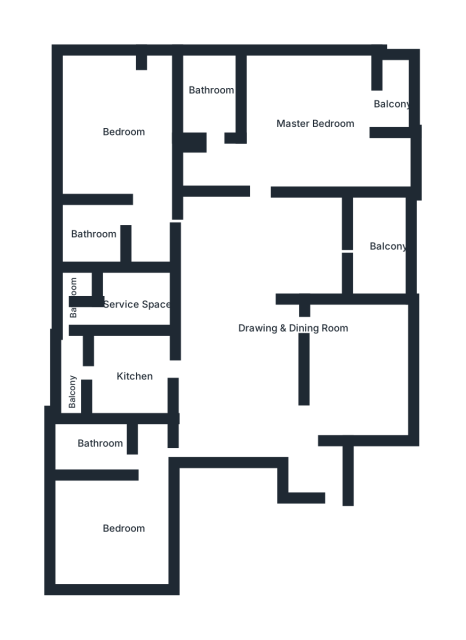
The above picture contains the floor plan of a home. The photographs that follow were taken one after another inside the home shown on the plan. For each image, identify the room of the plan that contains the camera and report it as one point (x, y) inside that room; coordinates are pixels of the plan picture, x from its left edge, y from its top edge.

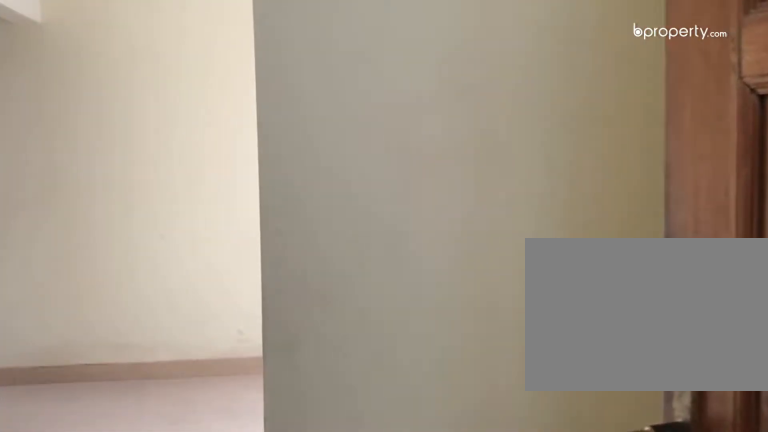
(278, 420)
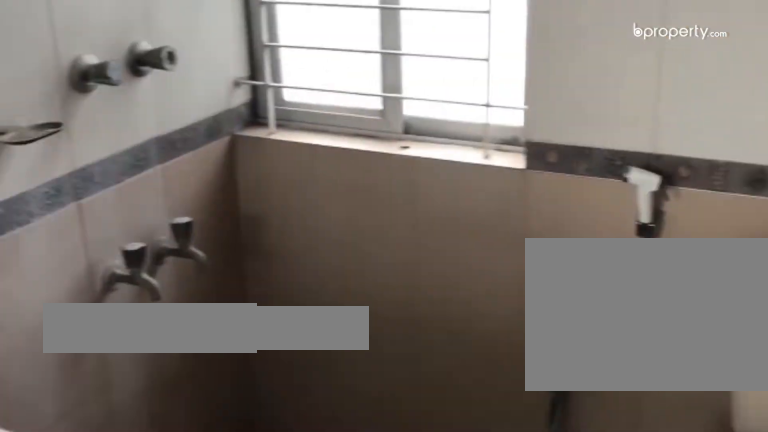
(94, 230)
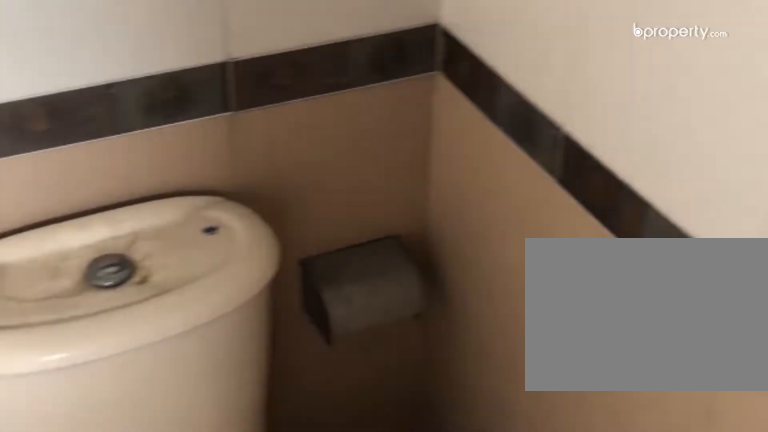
(94, 230)
